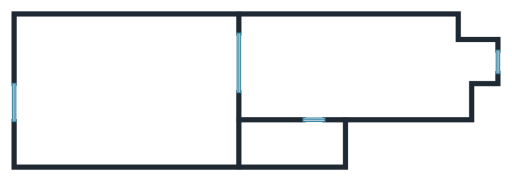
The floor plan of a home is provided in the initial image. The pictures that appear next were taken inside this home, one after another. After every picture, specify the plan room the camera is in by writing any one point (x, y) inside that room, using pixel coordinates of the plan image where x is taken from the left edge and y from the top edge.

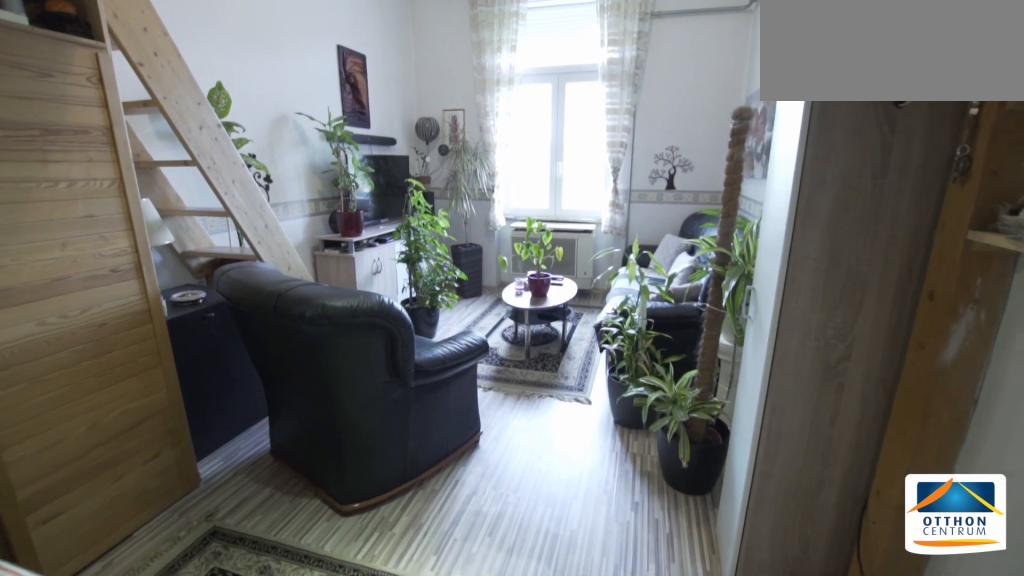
(119, 88)
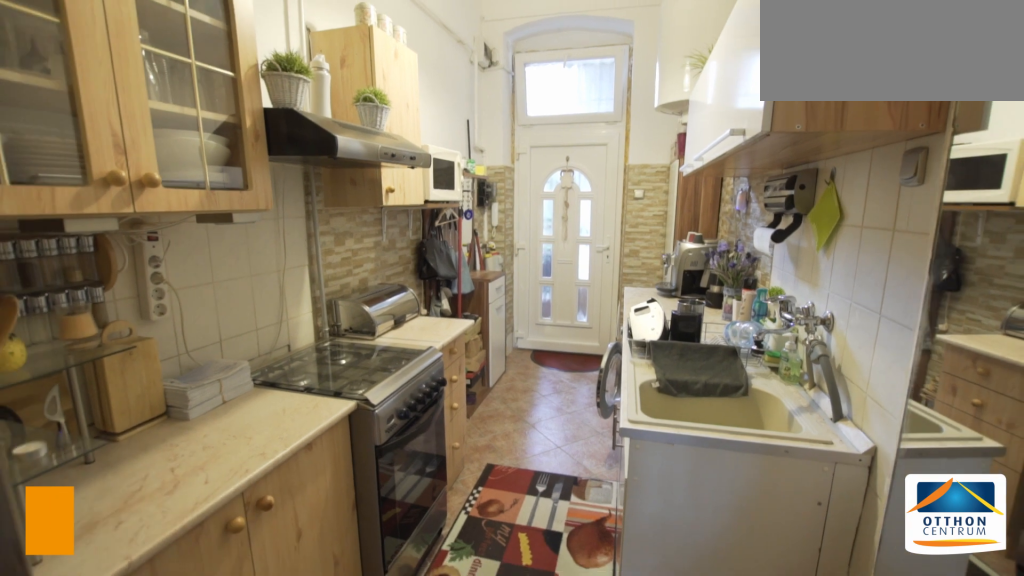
(338, 58)
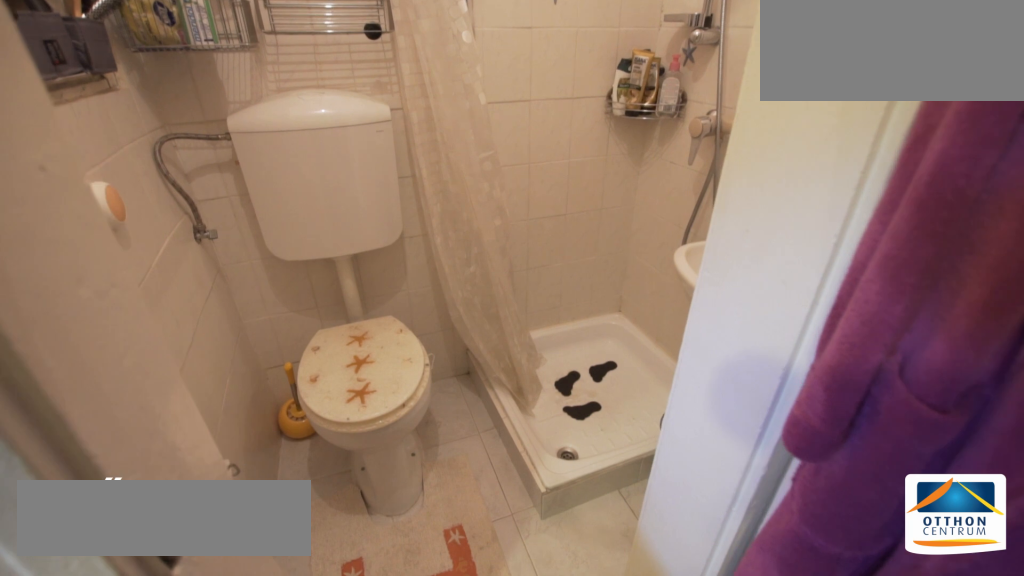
(281, 147)
